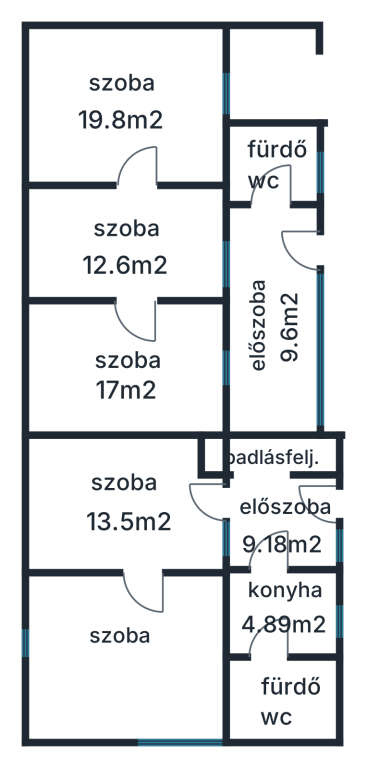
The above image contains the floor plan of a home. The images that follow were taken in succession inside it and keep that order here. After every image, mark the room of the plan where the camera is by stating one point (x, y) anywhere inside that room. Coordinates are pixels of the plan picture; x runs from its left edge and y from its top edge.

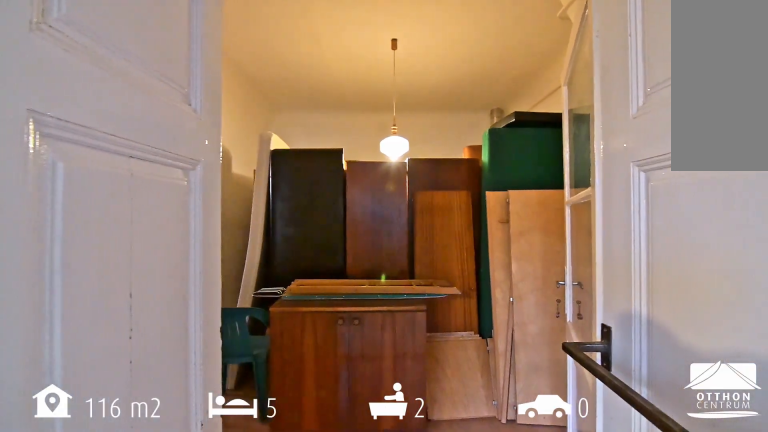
(158, 519)
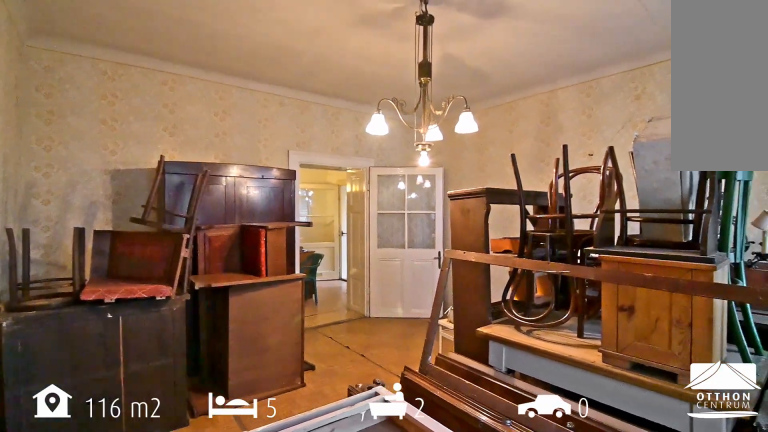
(130, 663)
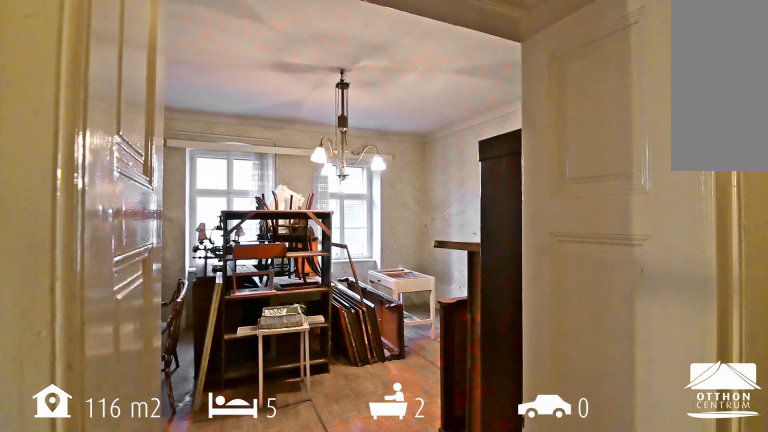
(130, 663)
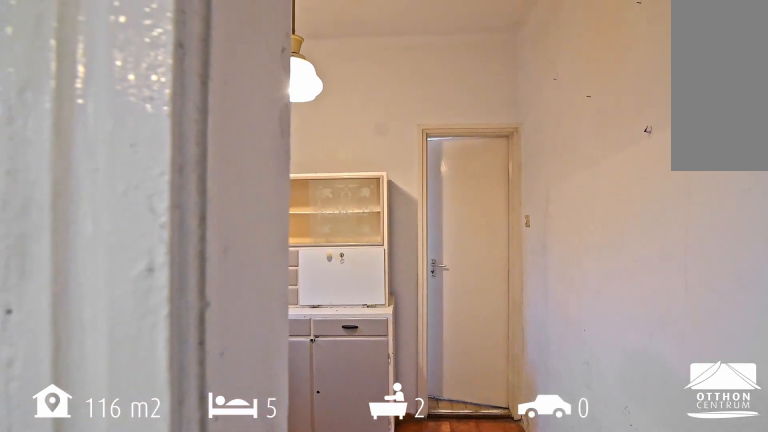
(292, 618)
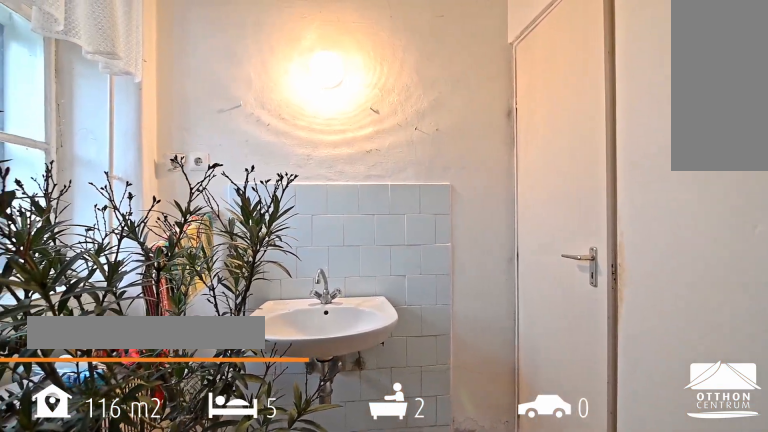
(292, 699)
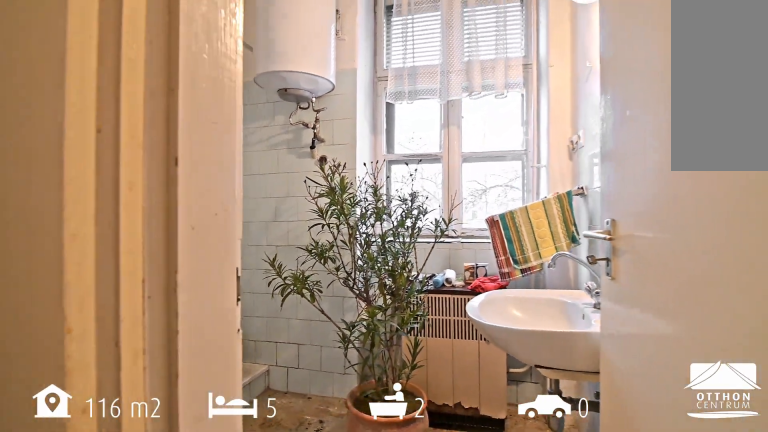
(292, 699)
